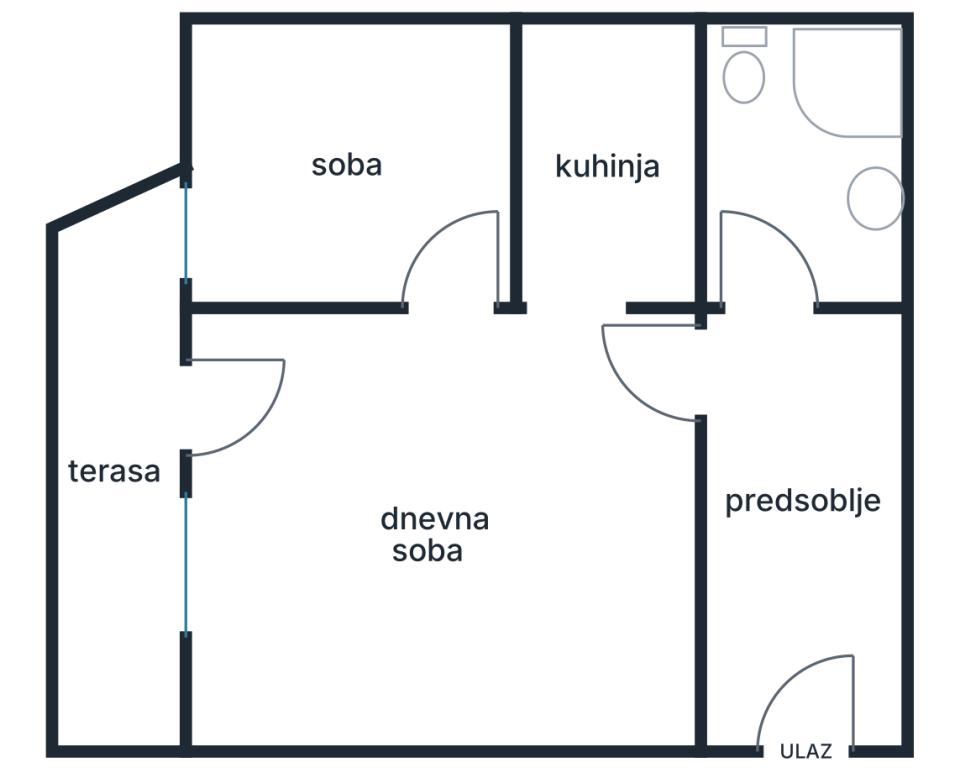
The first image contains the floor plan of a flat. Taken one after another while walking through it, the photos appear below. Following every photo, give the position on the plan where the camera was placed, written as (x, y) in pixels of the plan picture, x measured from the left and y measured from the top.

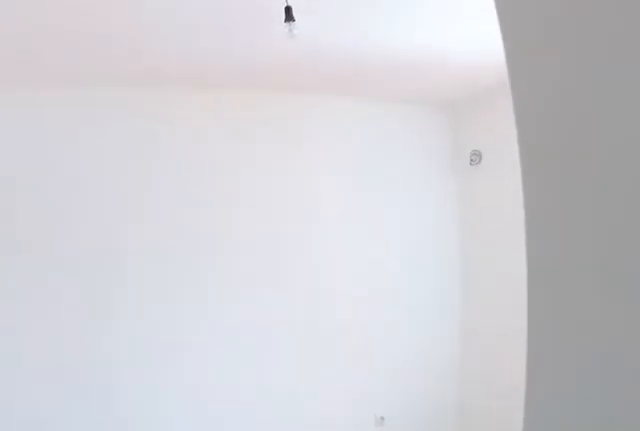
(597, 256)
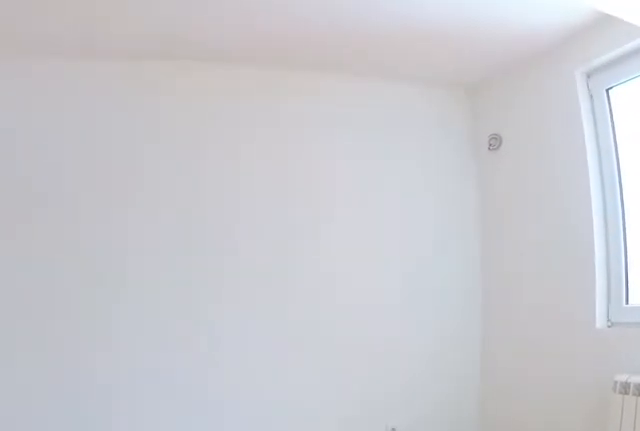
(594, 311)
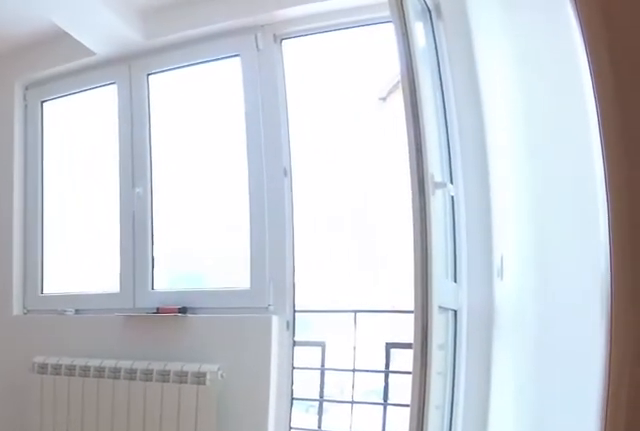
(556, 363)
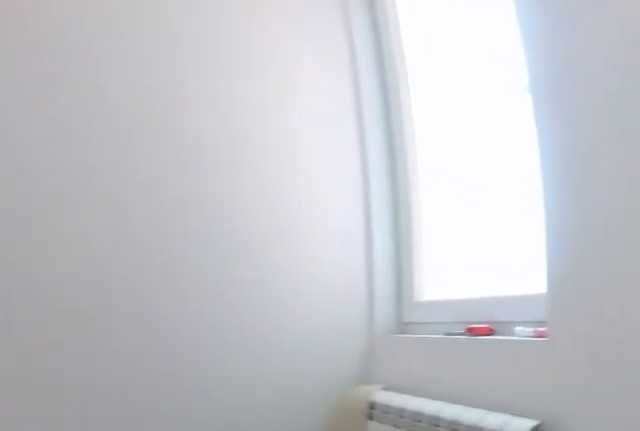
(354, 88)
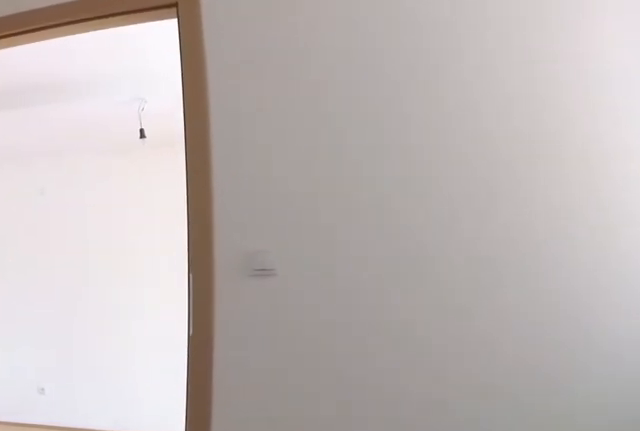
(376, 137)
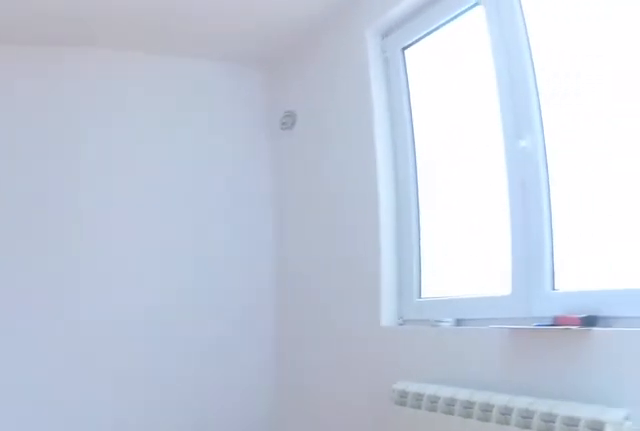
(452, 312)
